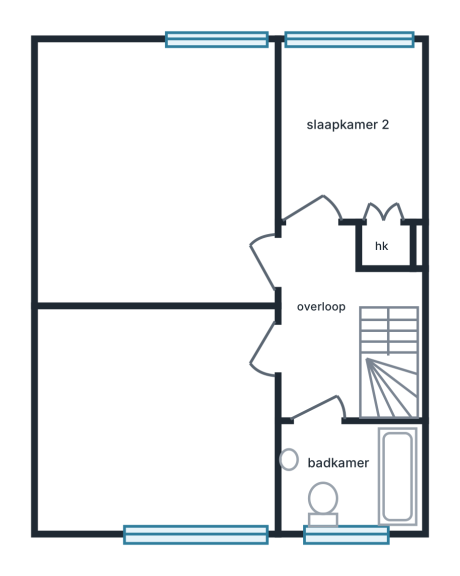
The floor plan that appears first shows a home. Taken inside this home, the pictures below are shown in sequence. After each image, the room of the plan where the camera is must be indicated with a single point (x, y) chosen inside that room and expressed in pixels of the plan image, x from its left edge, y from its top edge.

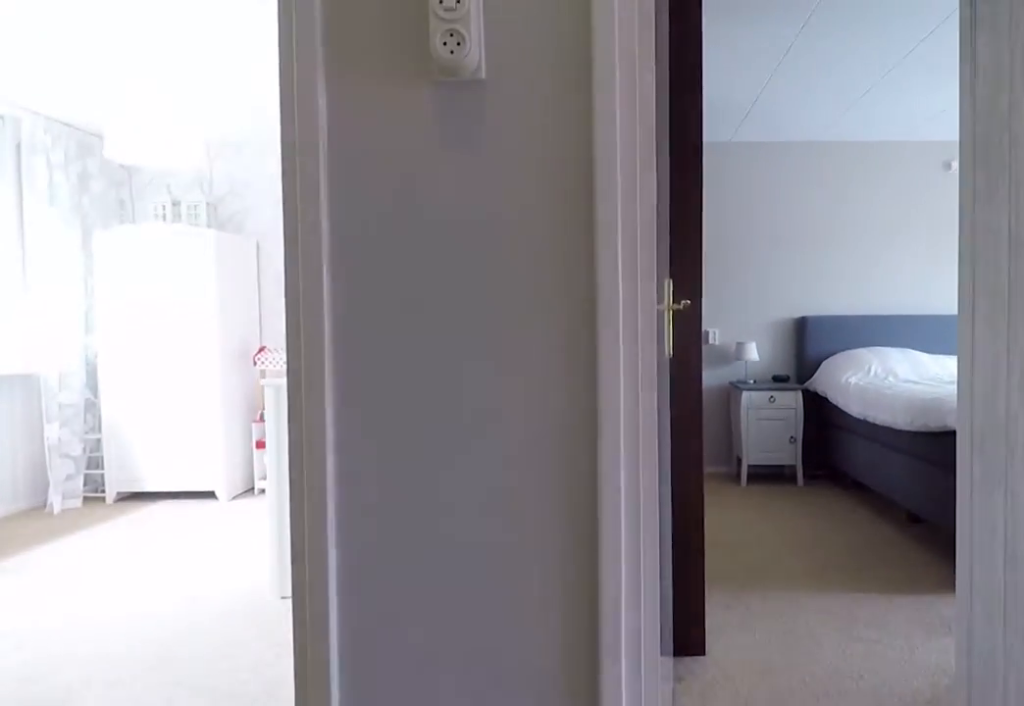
(327, 321)
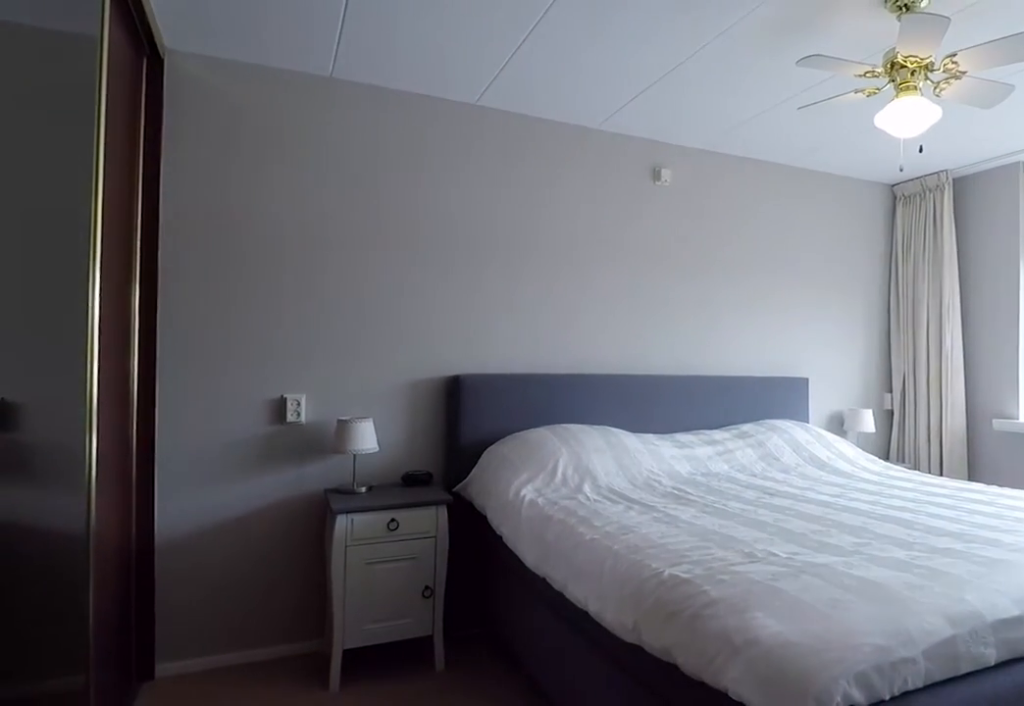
(157, 175)
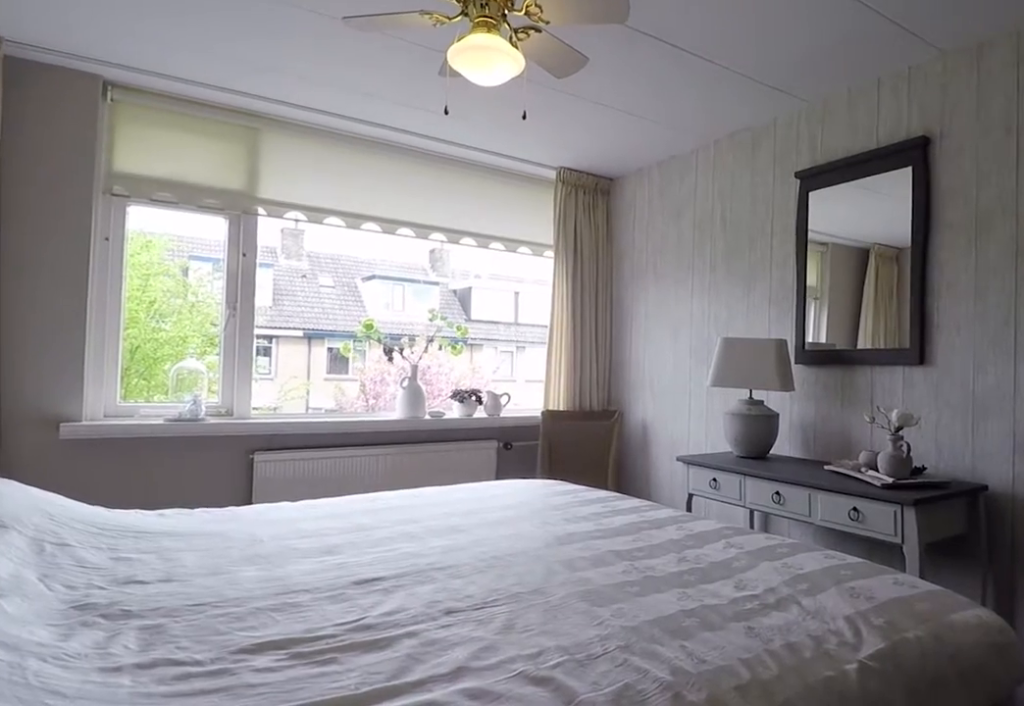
(157, 175)
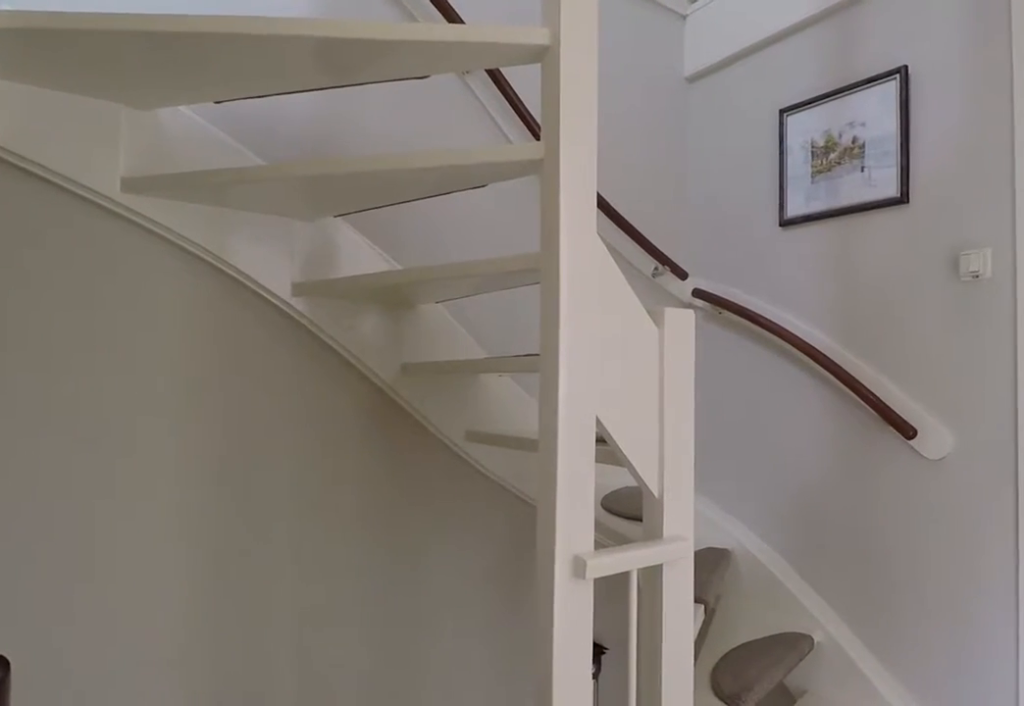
(327, 321)
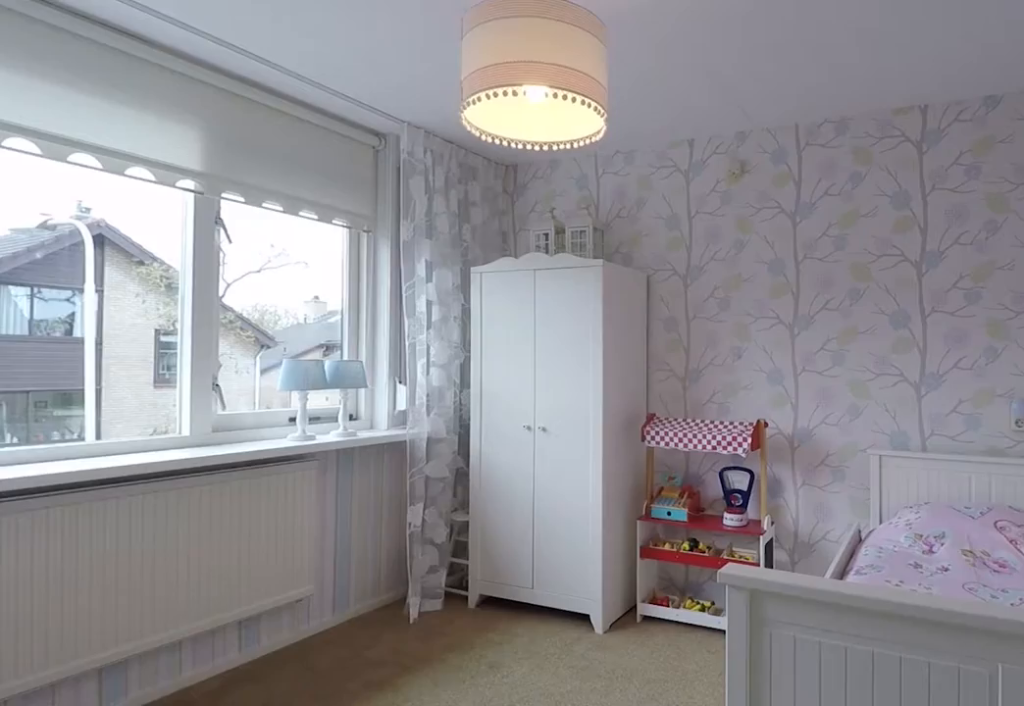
(52, 414)
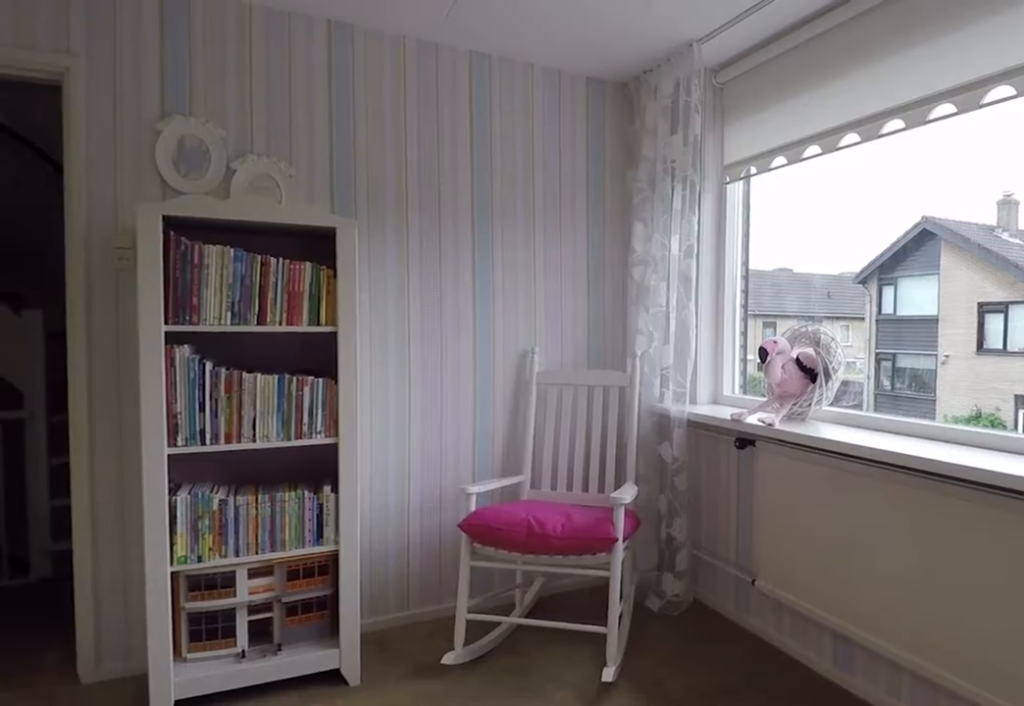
(52, 414)
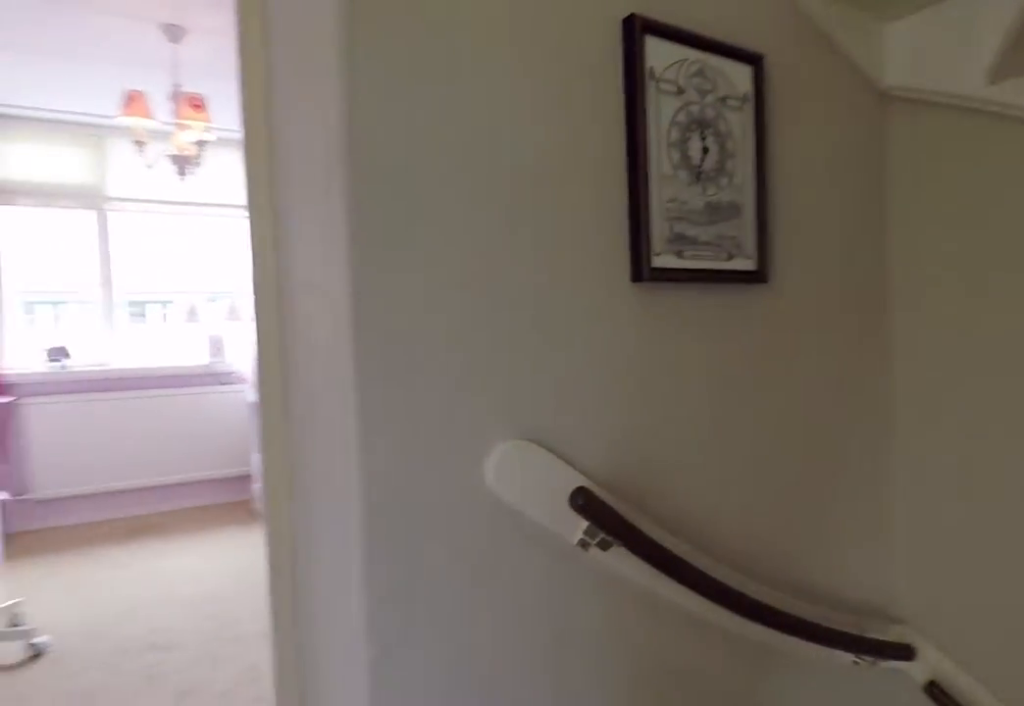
(326, 322)
